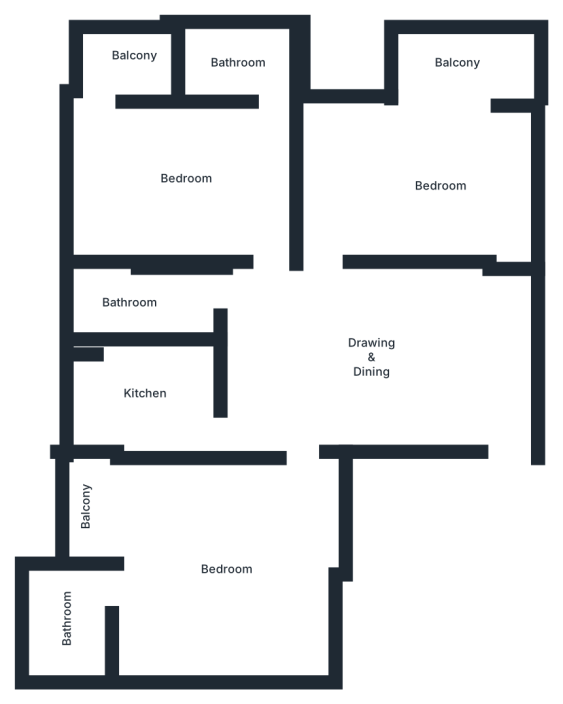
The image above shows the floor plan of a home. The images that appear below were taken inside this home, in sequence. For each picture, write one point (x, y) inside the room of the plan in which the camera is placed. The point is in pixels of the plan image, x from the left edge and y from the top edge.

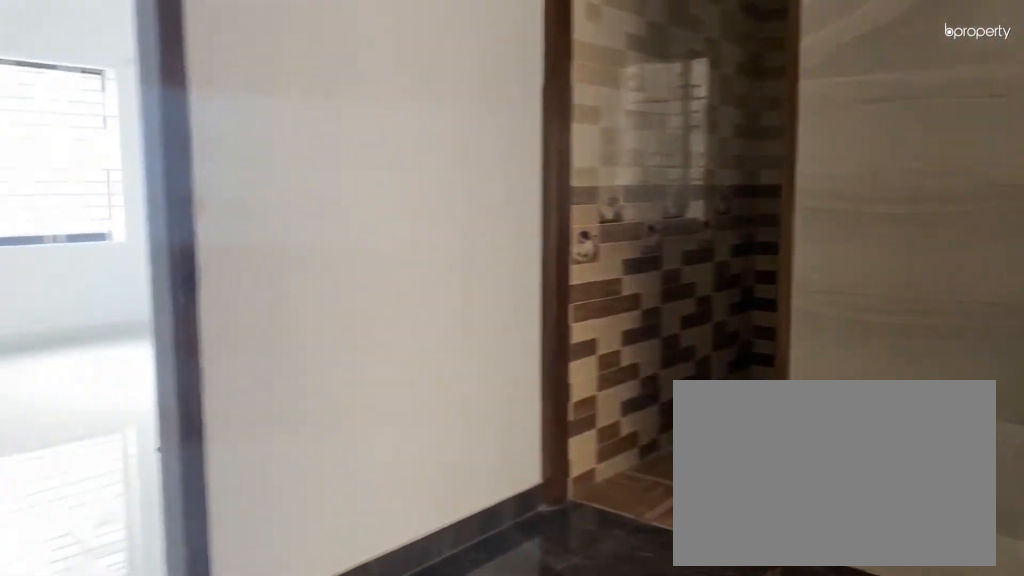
(373, 342)
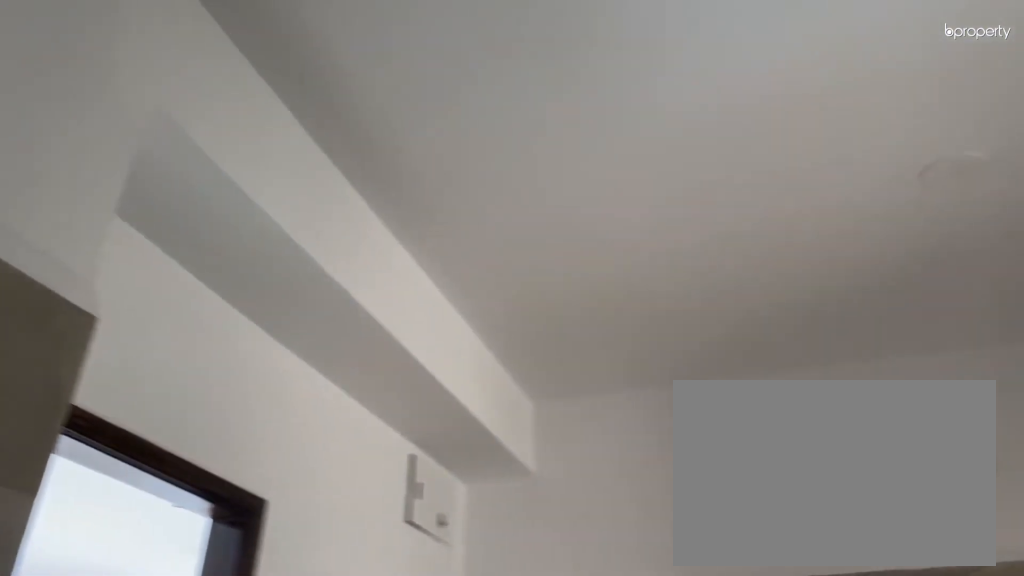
(373, 342)
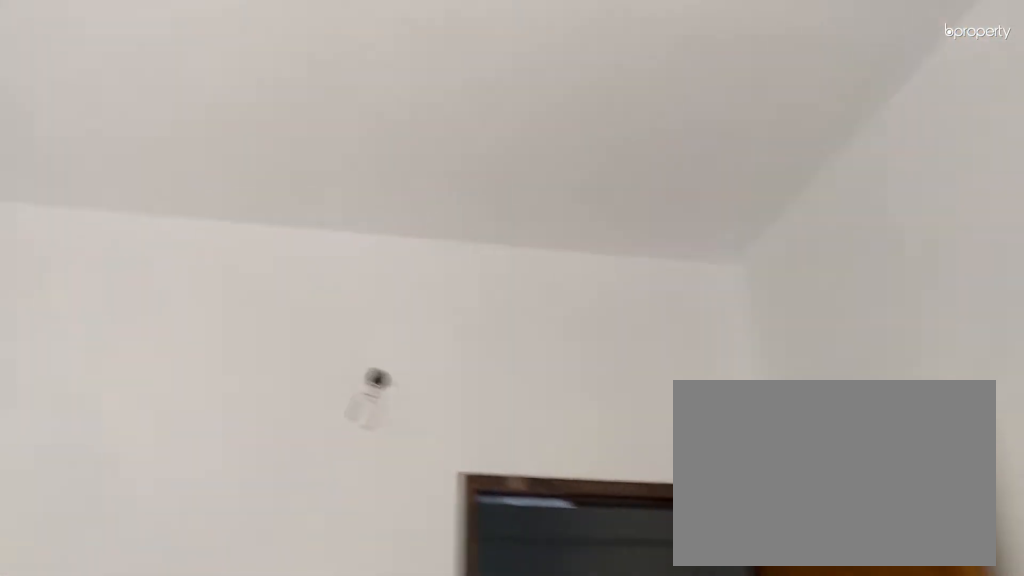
(444, 182)
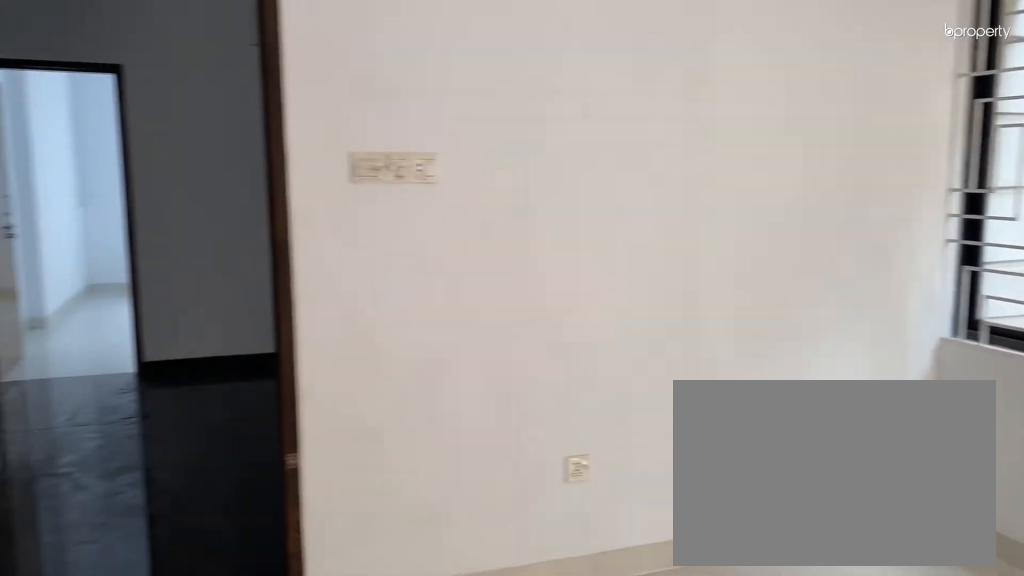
(192, 174)
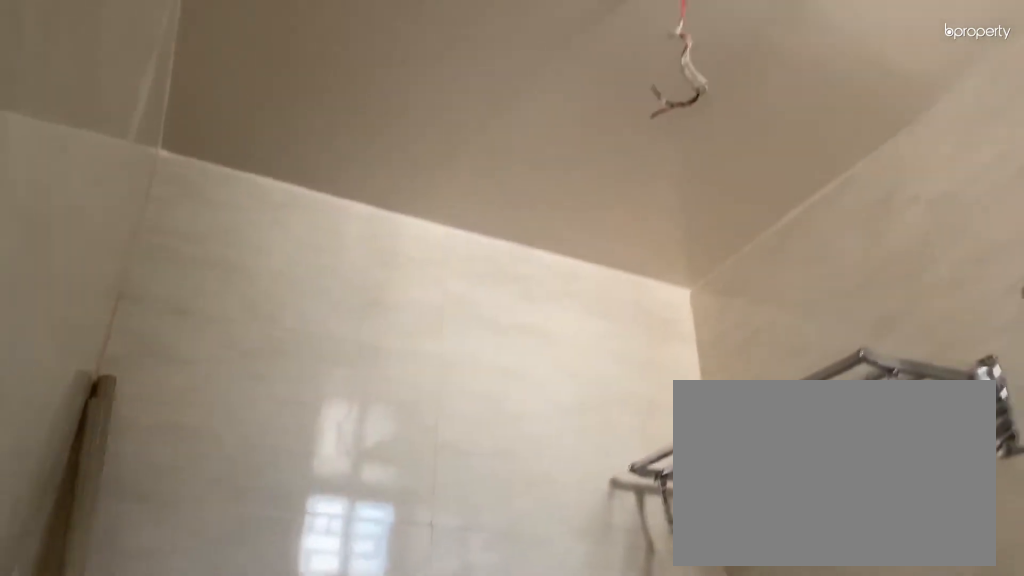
(237, 58)
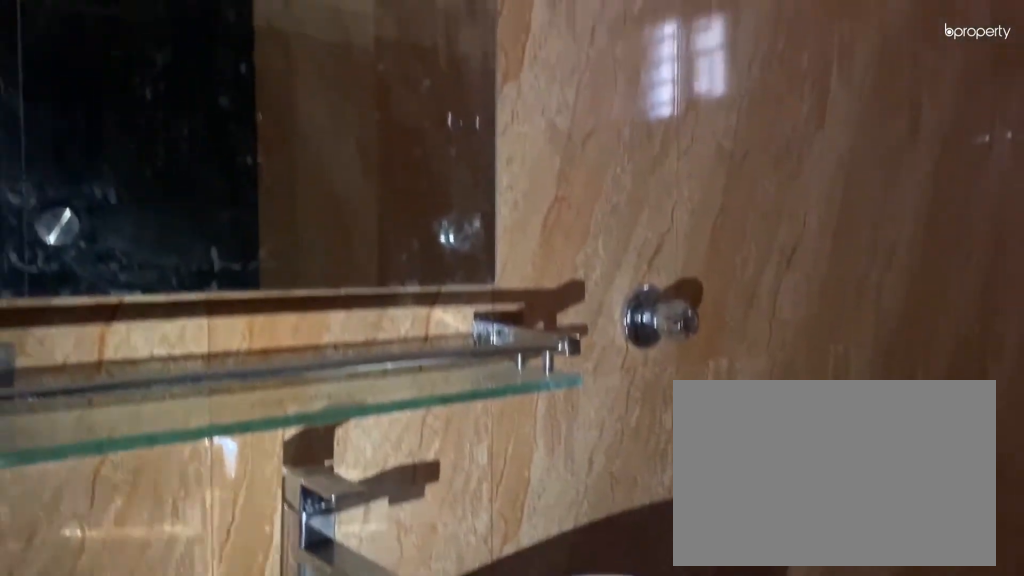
(144, 302)
